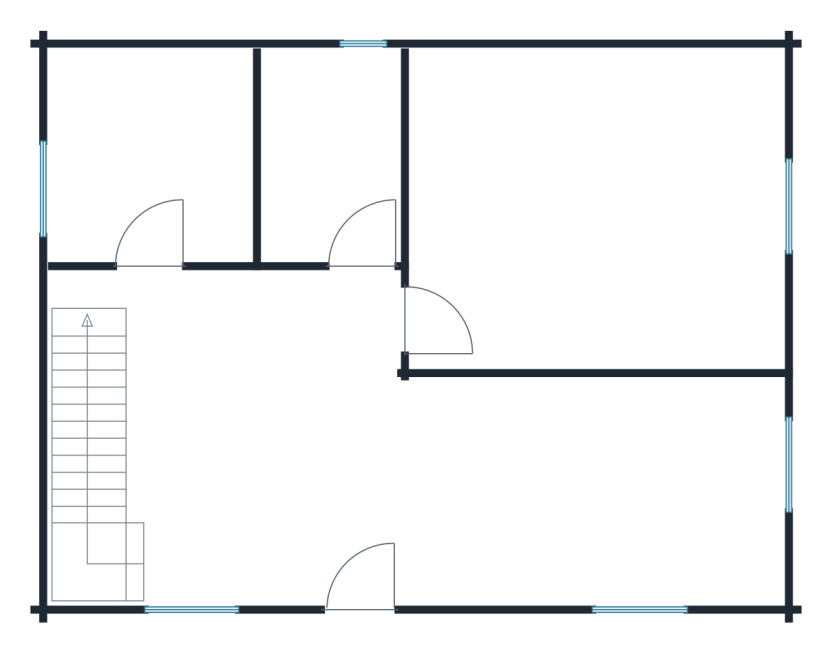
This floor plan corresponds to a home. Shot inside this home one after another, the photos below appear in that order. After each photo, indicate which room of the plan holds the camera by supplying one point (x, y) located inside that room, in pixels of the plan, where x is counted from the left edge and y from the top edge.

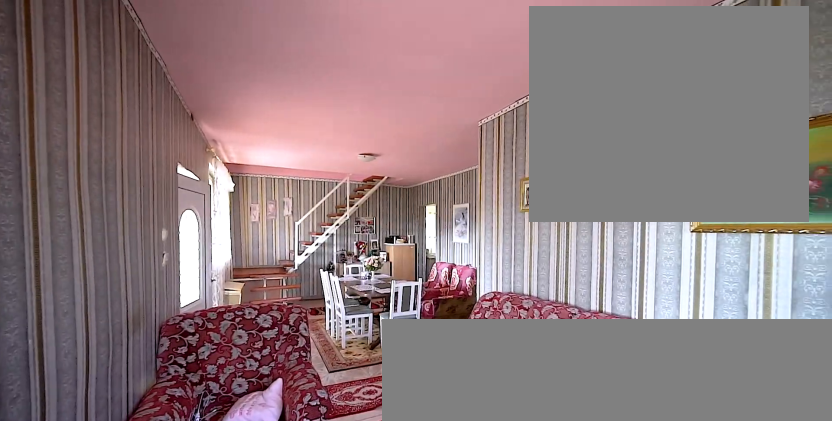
(353, 468)
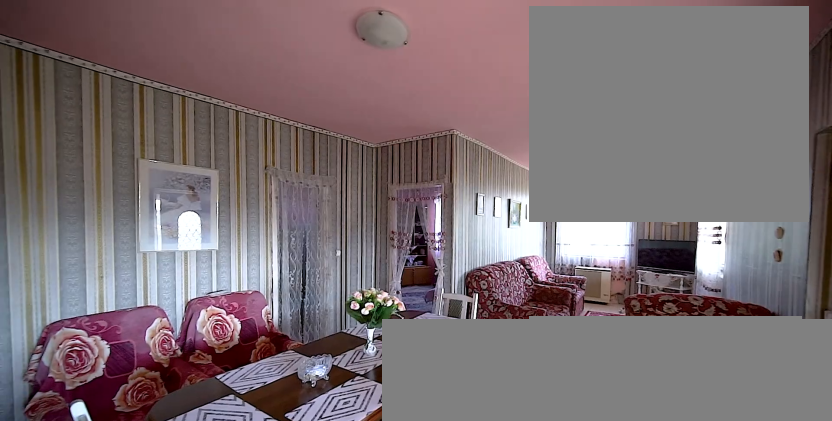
(355, 469)
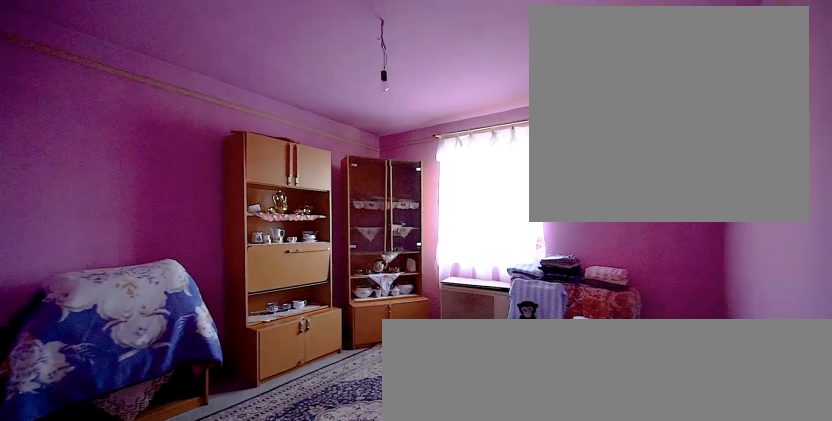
(602, 223)
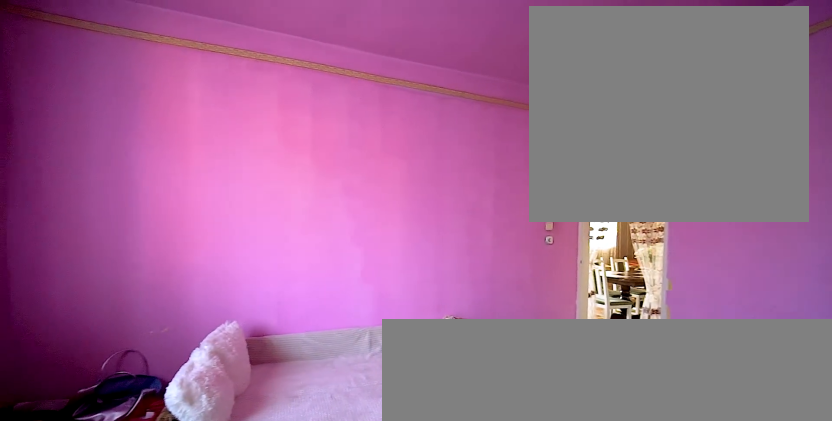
(603, 223)
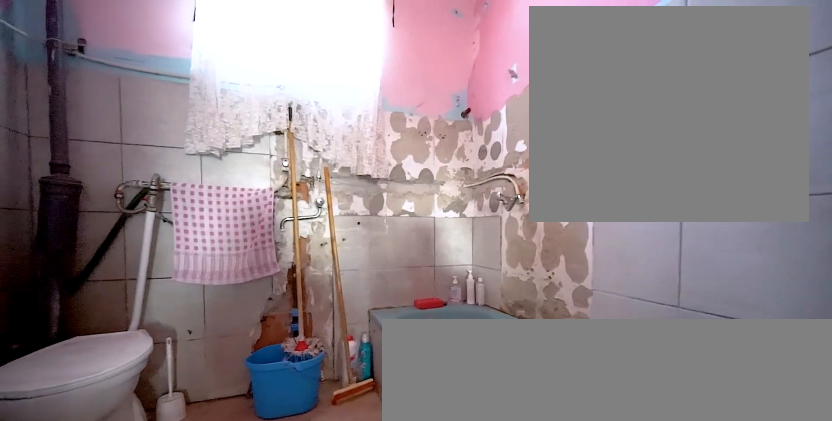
(331, 164)
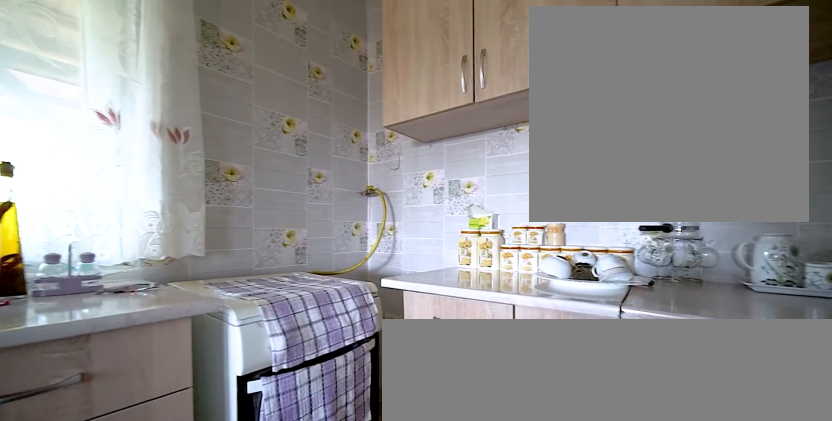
(160, 177)
